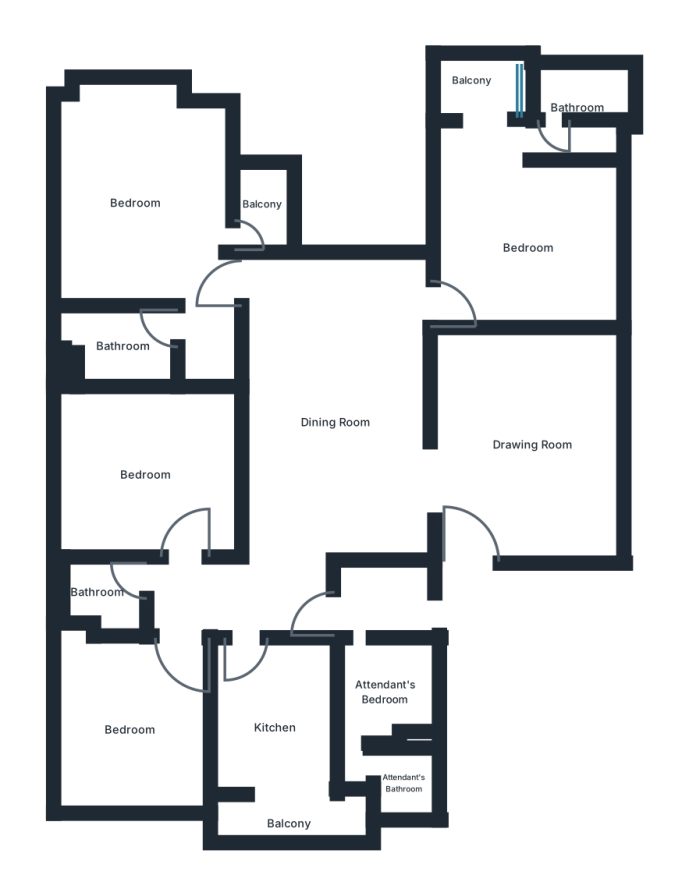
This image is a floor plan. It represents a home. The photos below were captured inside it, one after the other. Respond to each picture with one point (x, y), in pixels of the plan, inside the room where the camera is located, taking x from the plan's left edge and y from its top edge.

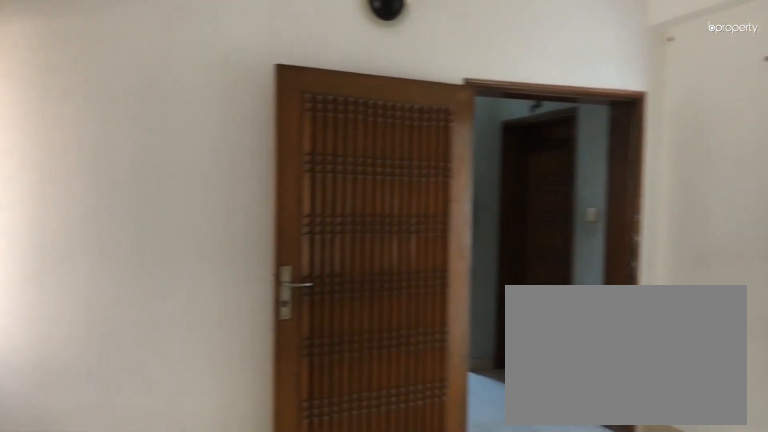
(531, 447)
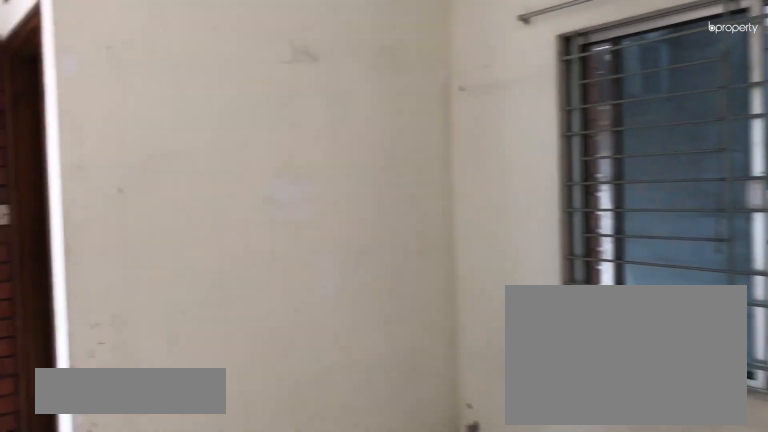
(527, 250)
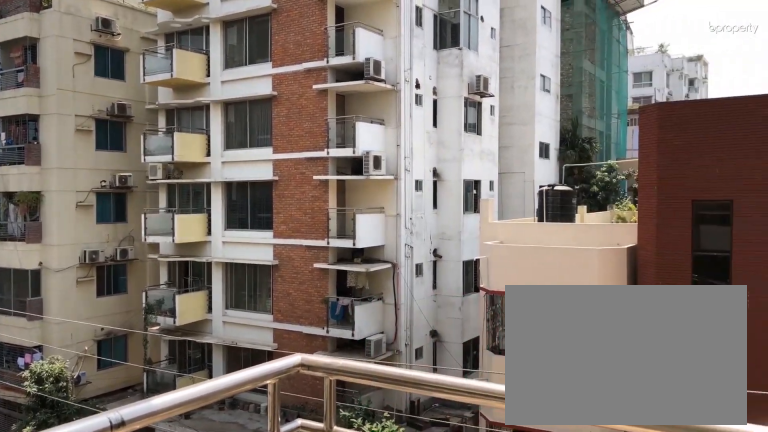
(472, 81)
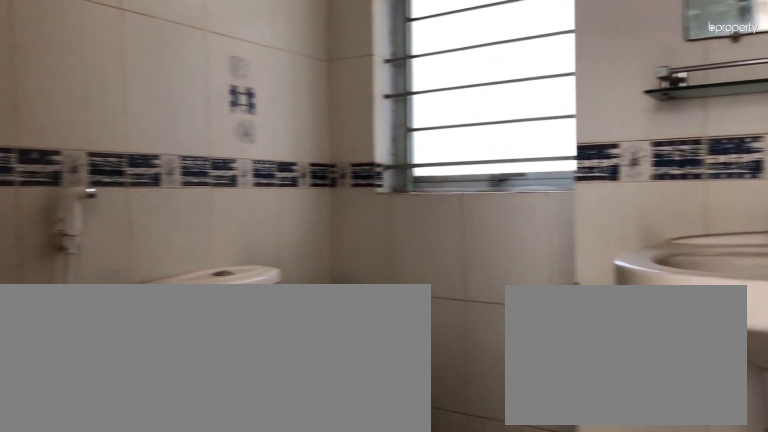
(577, 110)
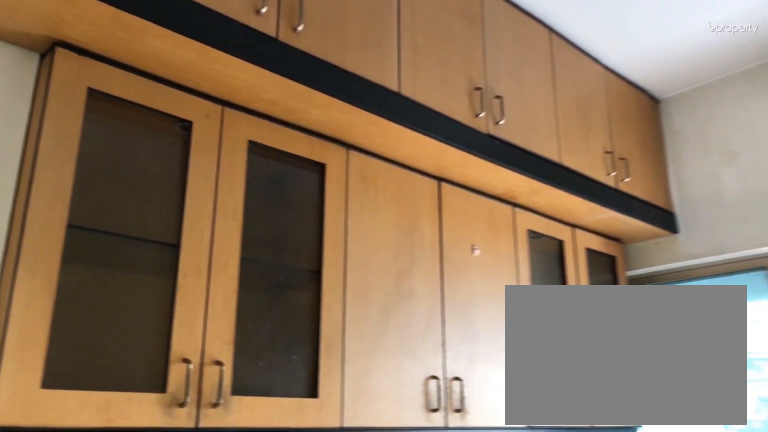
(274, 728)
